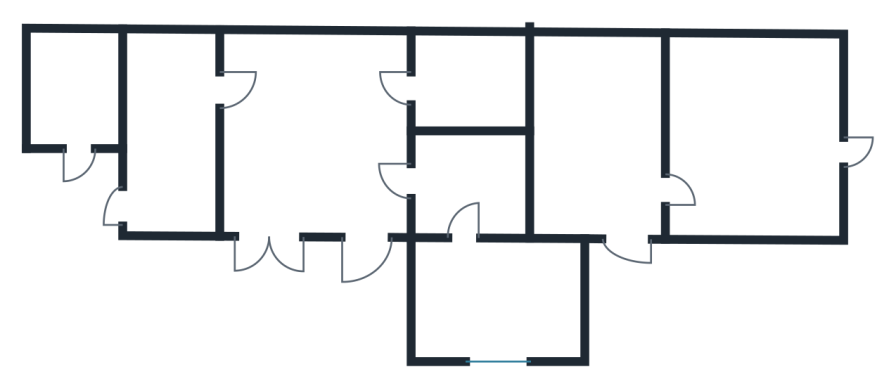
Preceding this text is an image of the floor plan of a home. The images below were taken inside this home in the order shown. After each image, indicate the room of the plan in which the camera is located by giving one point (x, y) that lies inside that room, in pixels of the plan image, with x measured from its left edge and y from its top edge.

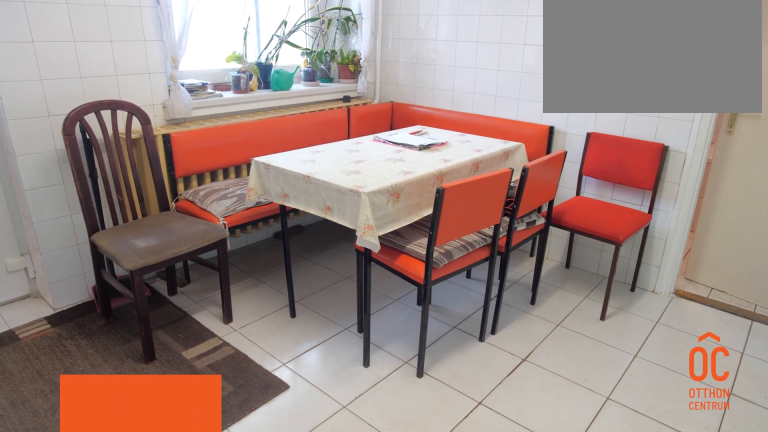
(316, 137)
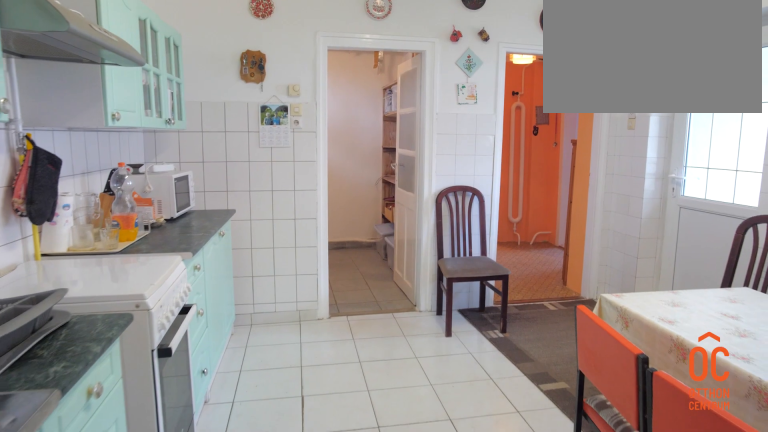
(316, 137)
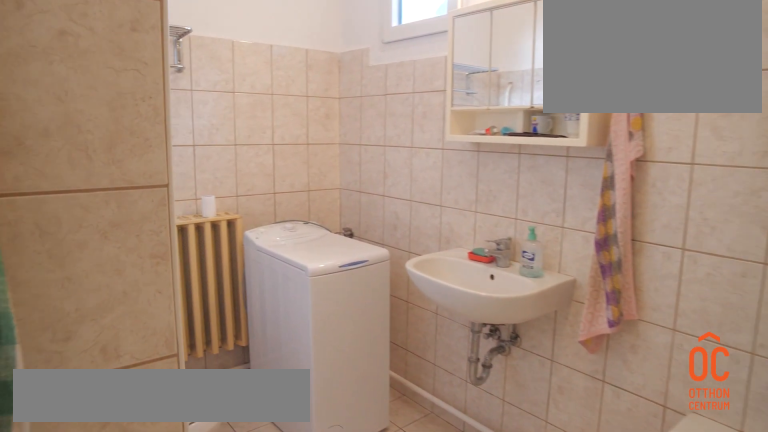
(177, 137)
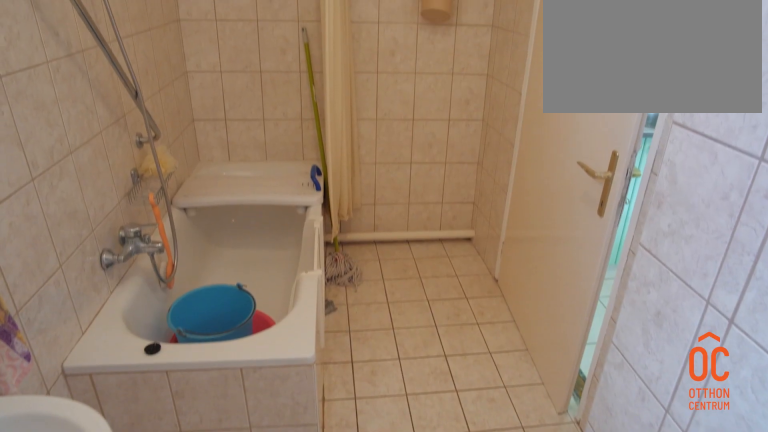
(177, 133)
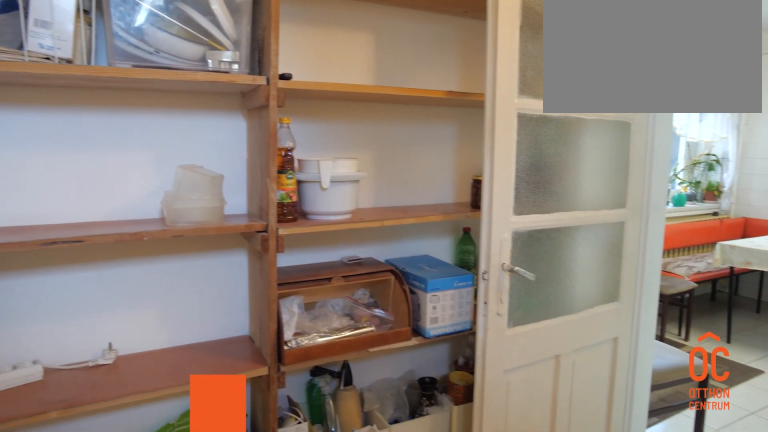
(472, 86)
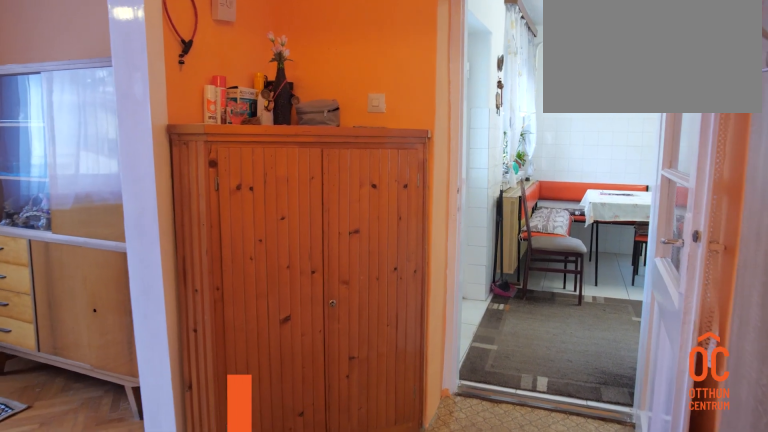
(472, 188)
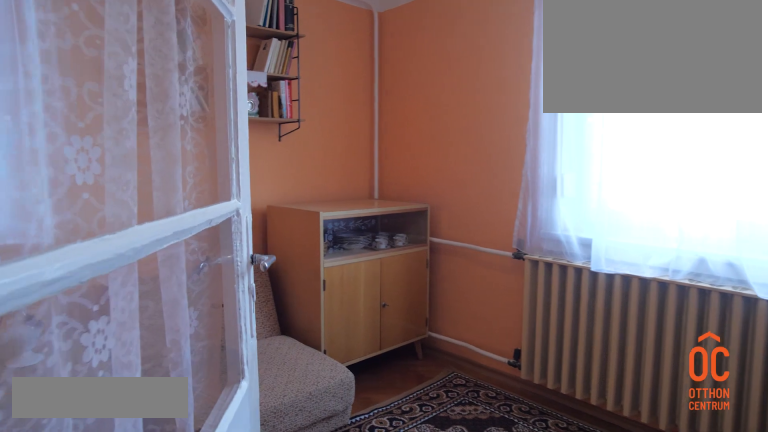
(498, 301)
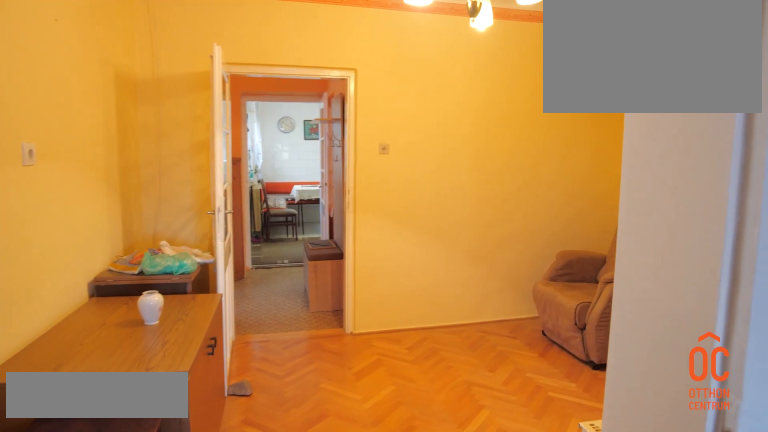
(599, 141)
